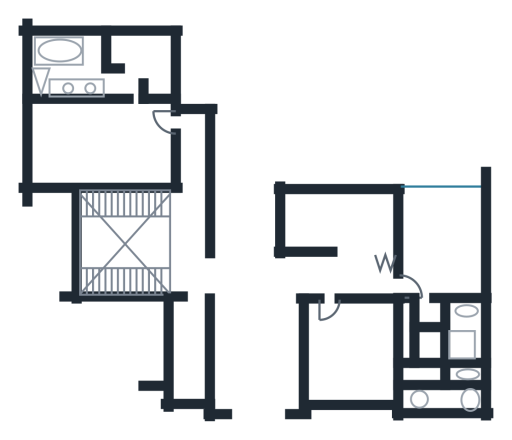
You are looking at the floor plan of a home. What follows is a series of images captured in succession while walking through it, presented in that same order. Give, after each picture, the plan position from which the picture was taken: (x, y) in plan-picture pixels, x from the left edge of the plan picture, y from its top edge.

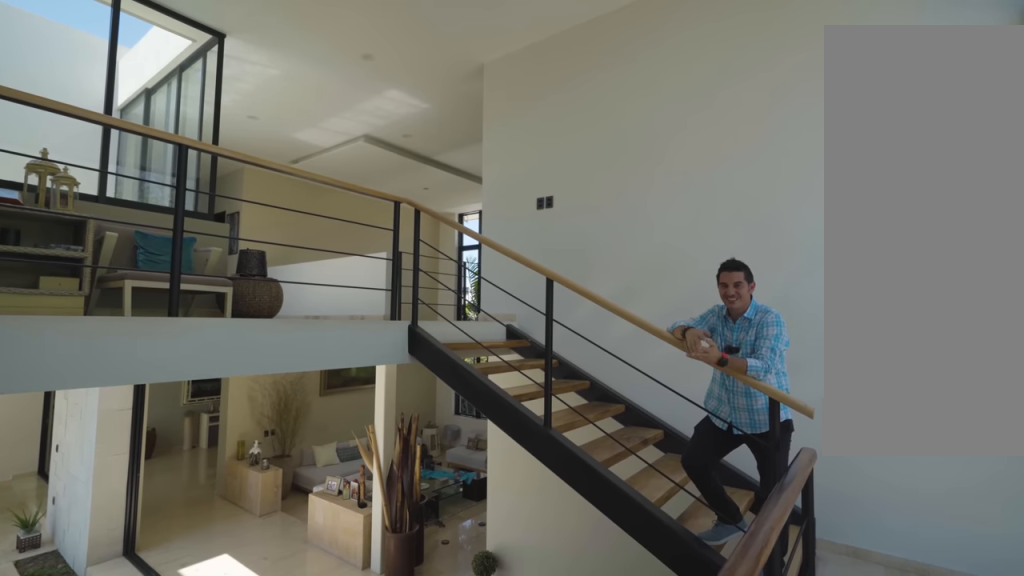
(93, 230)
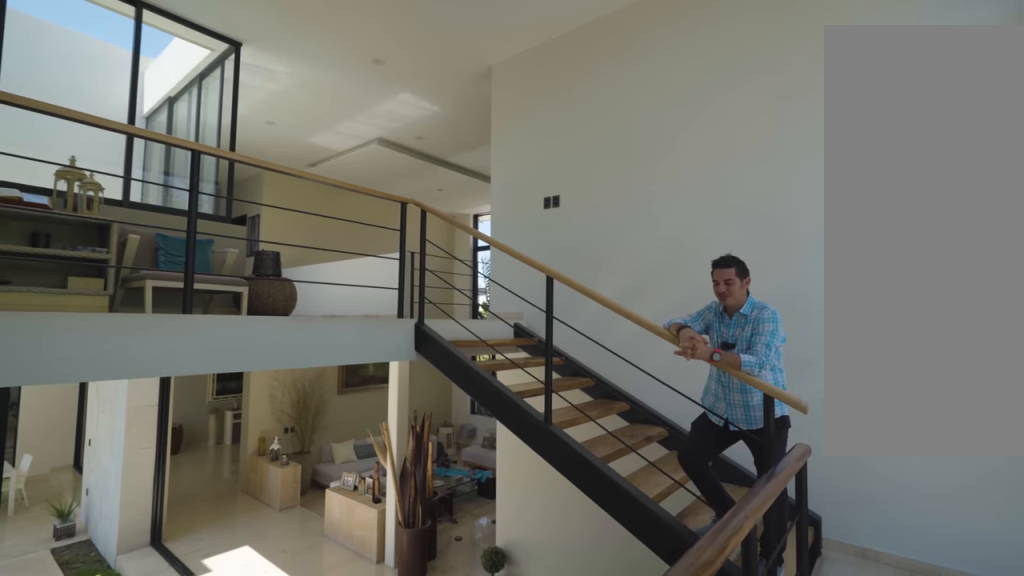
(93, 230)
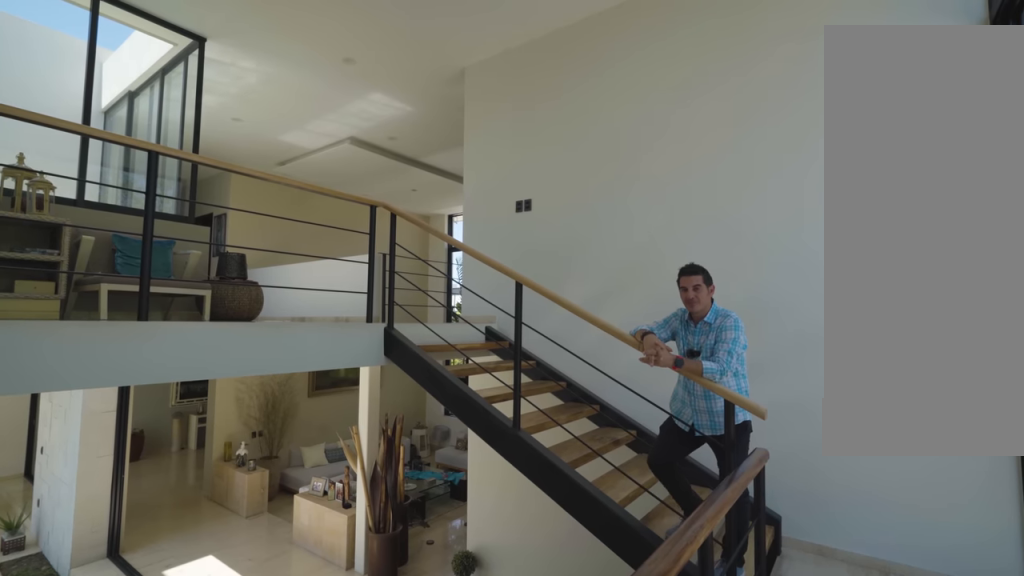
(90, 220)
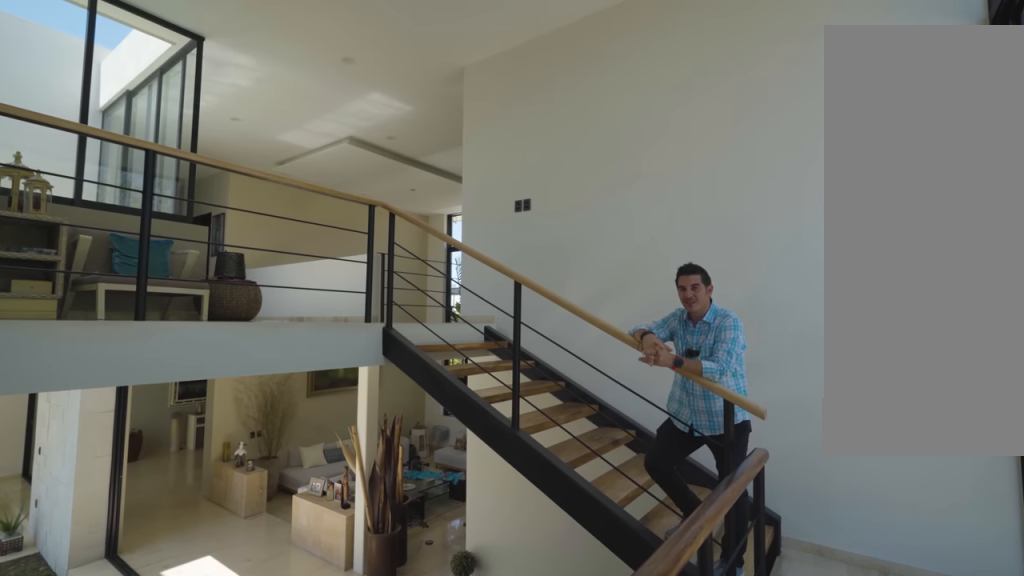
(90, 220)
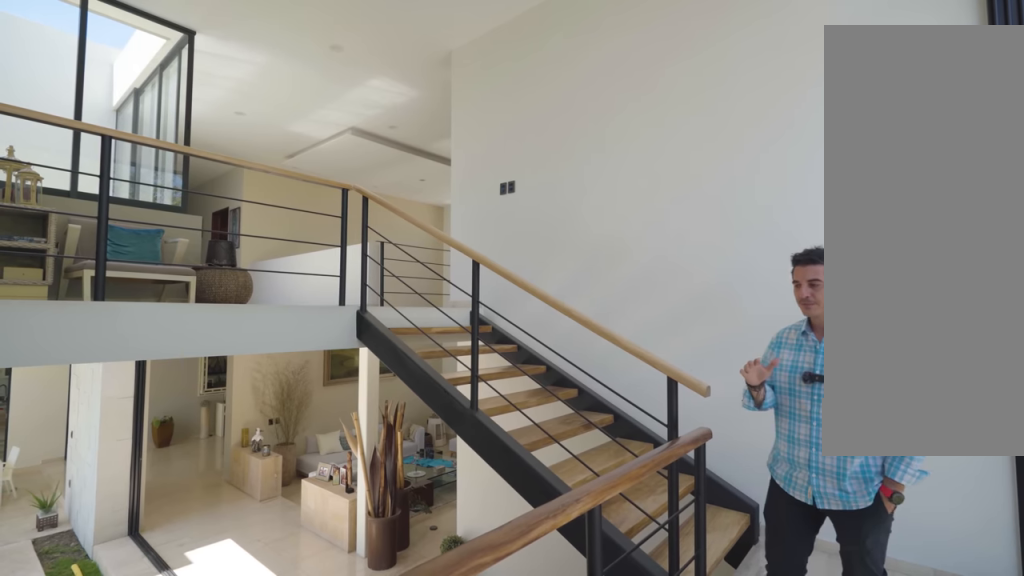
(93, 210)
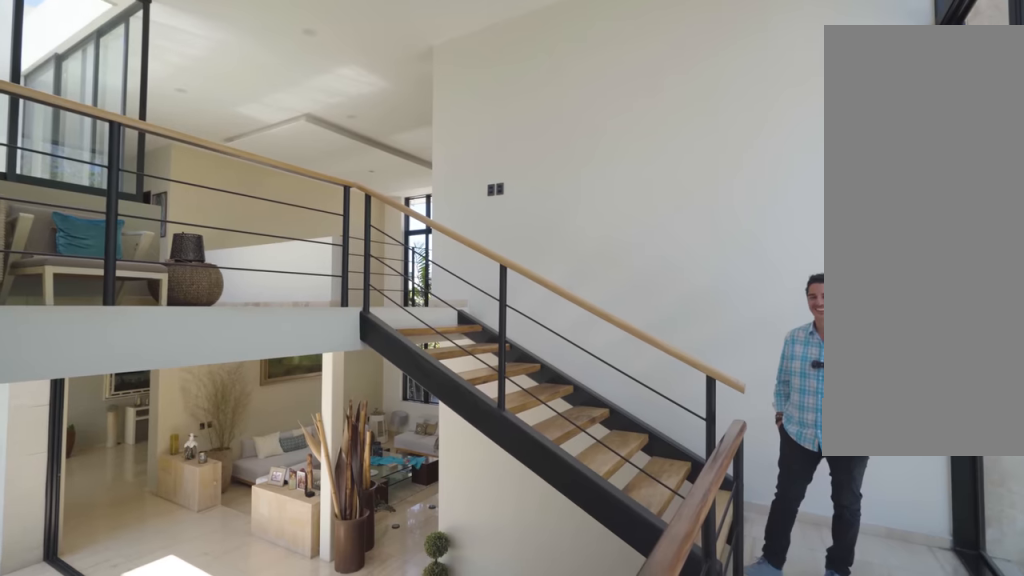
(101, 201)
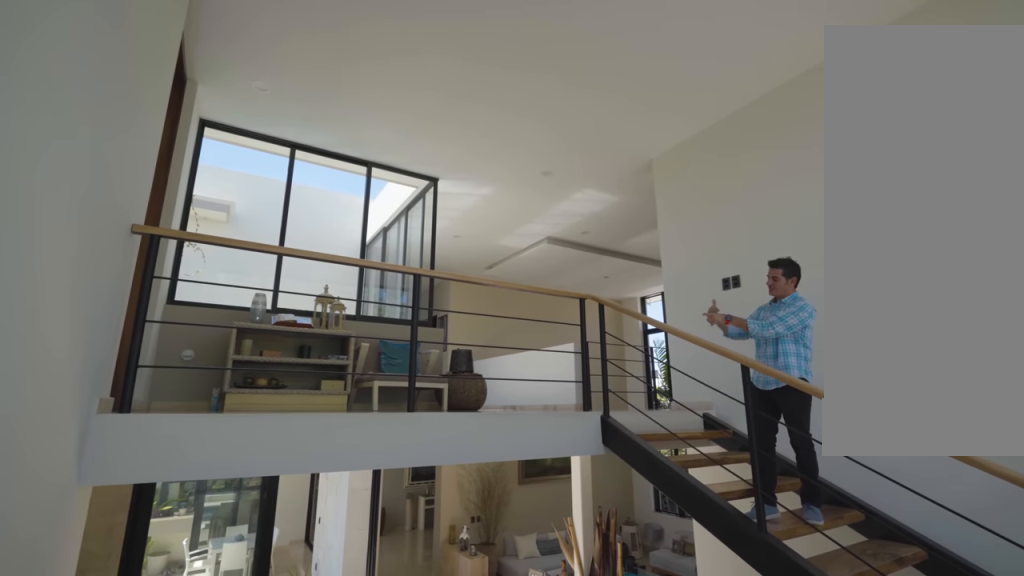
(90, 209)
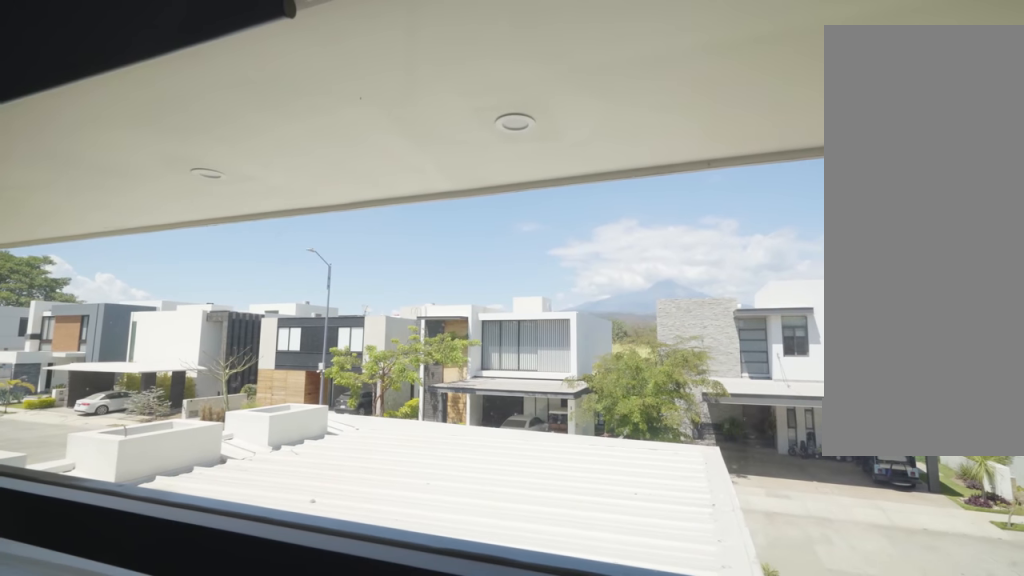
(353, 390)
